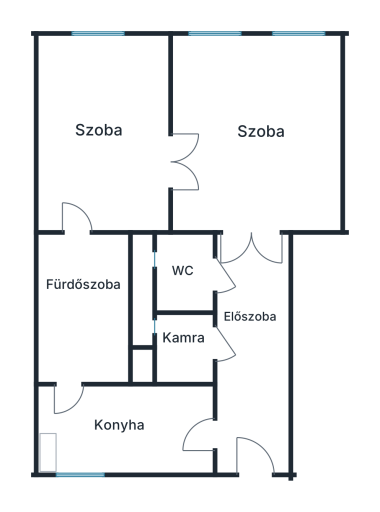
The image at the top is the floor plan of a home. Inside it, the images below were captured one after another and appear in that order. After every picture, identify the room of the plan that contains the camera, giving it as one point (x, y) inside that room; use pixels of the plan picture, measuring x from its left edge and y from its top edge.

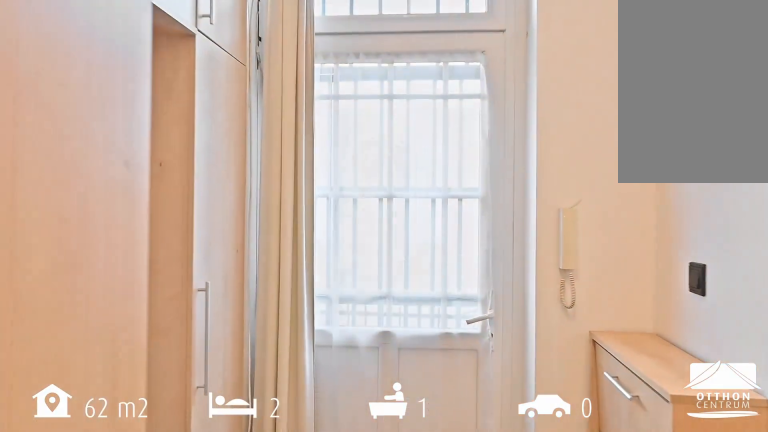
(251, 355)
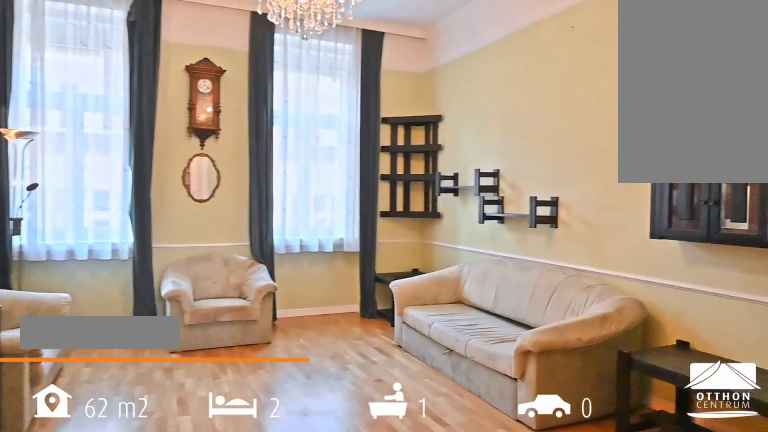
(254, 135)
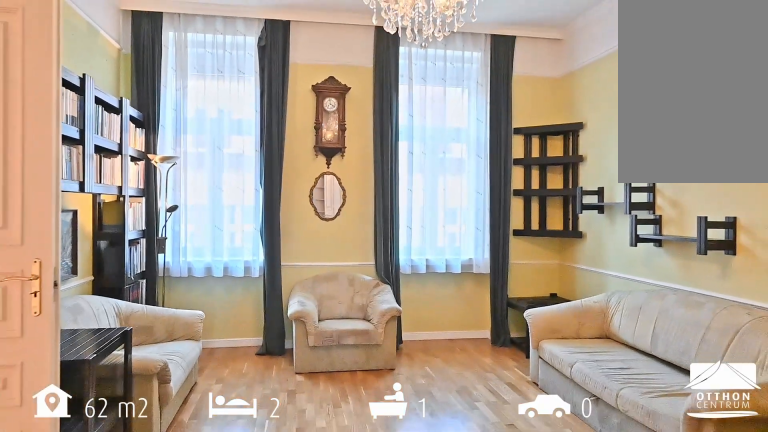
(254, 135)
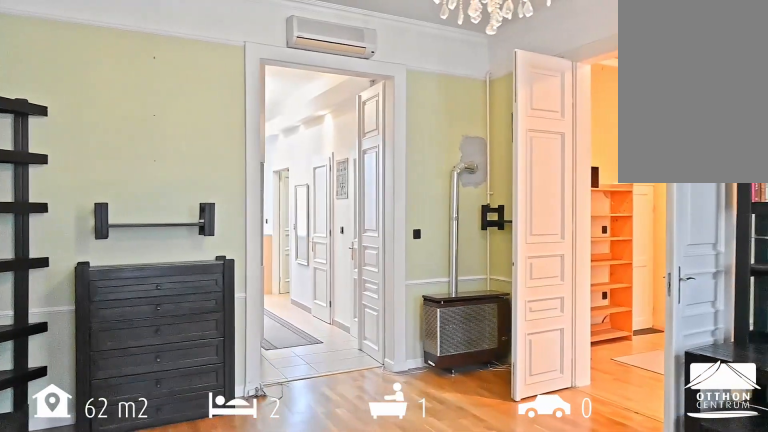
(255, 135)
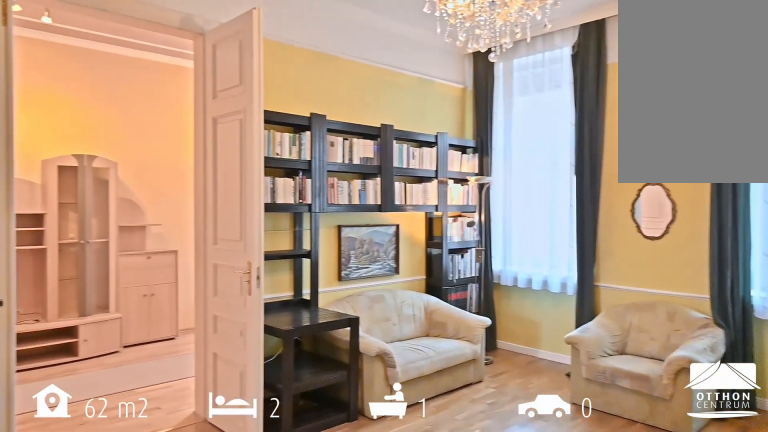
(254, 135)
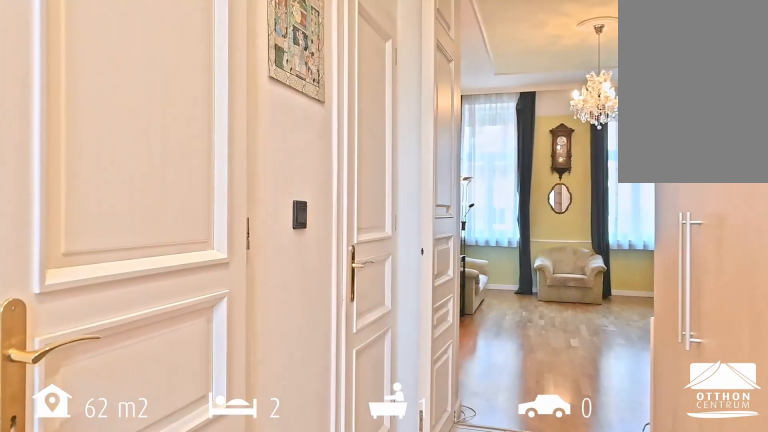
(251, 354)
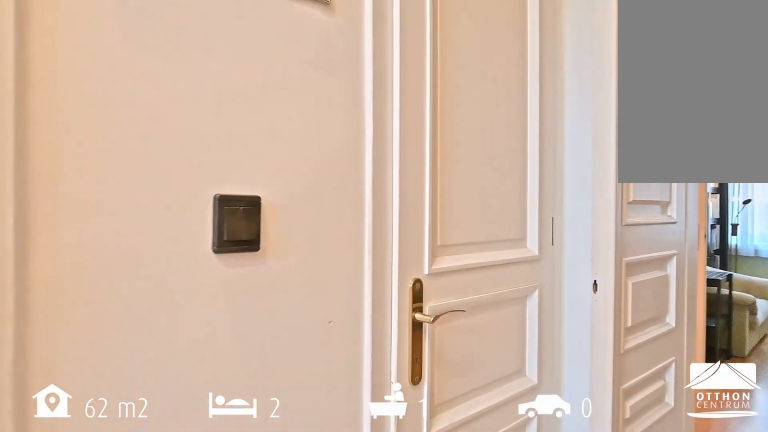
(251, 354)
